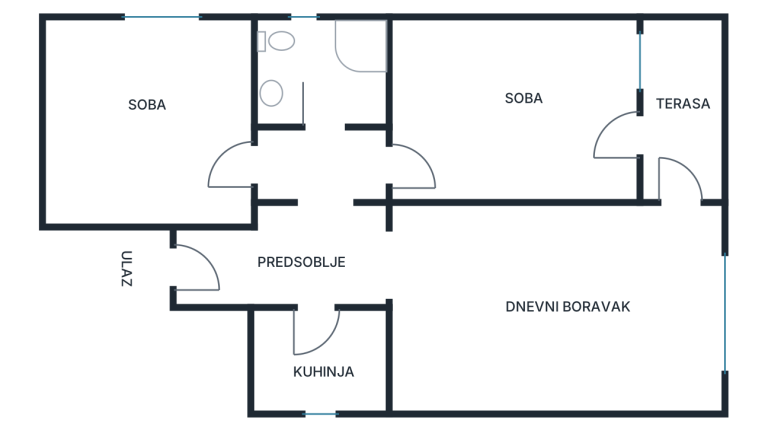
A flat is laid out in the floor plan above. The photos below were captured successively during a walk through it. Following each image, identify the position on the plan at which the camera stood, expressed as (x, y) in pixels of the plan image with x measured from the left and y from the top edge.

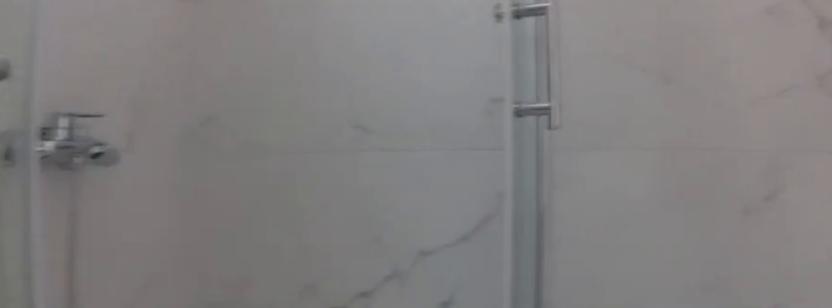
(320, 88)
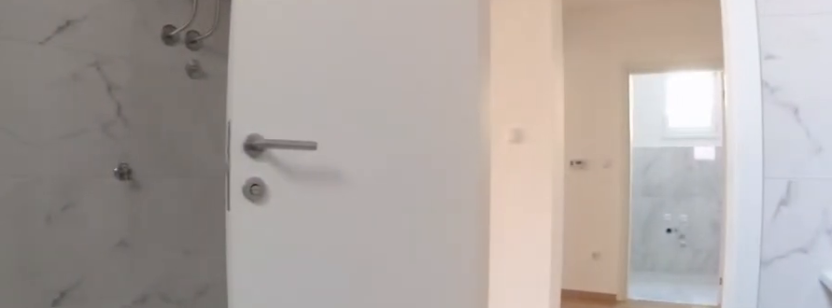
(323, 52)
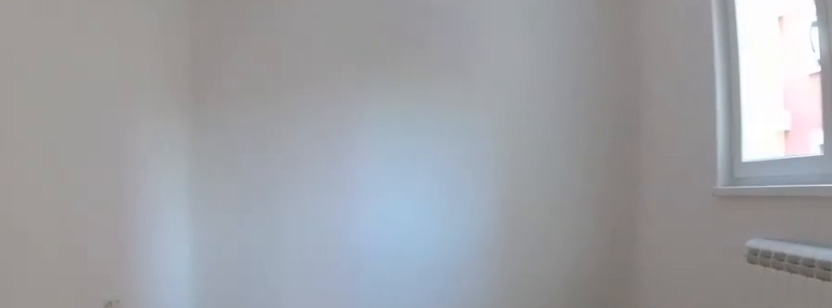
(285, 159)
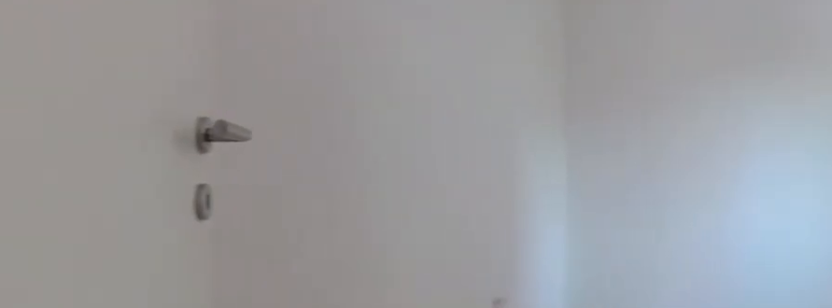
(285, 159)
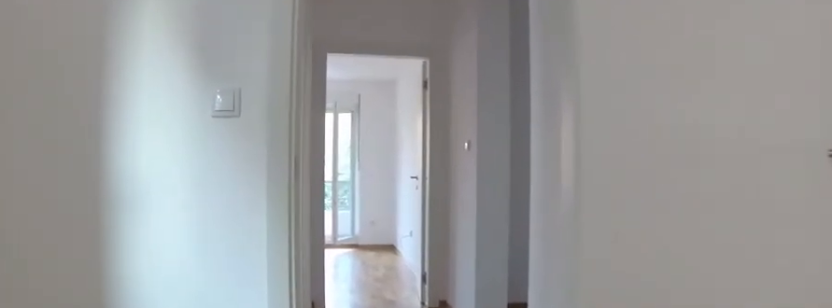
(183, 107)
